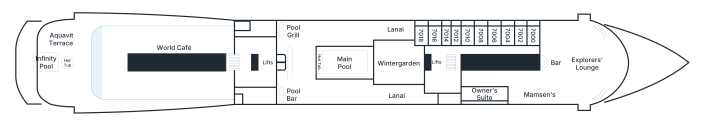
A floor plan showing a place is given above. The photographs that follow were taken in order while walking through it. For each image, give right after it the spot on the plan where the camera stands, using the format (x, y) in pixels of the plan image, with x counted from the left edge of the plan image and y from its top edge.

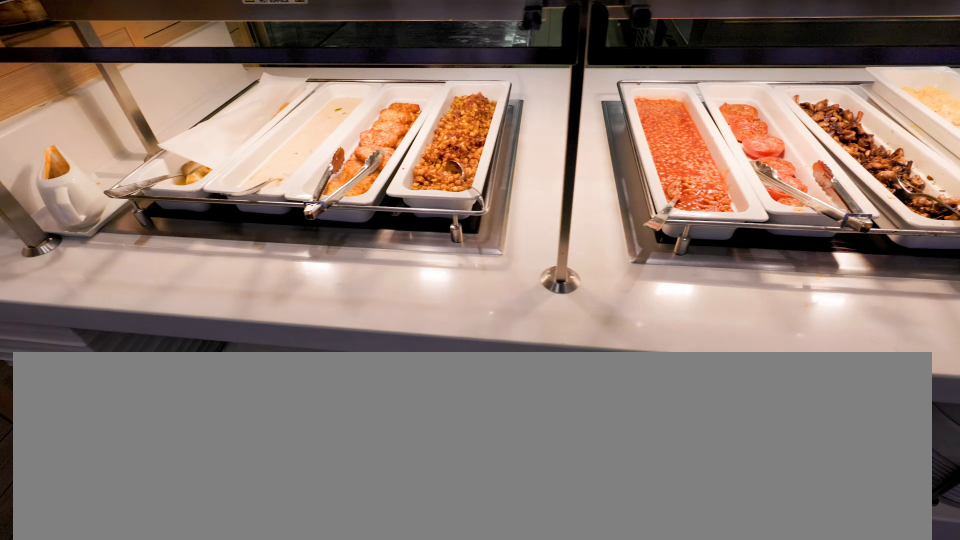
(152, 77)
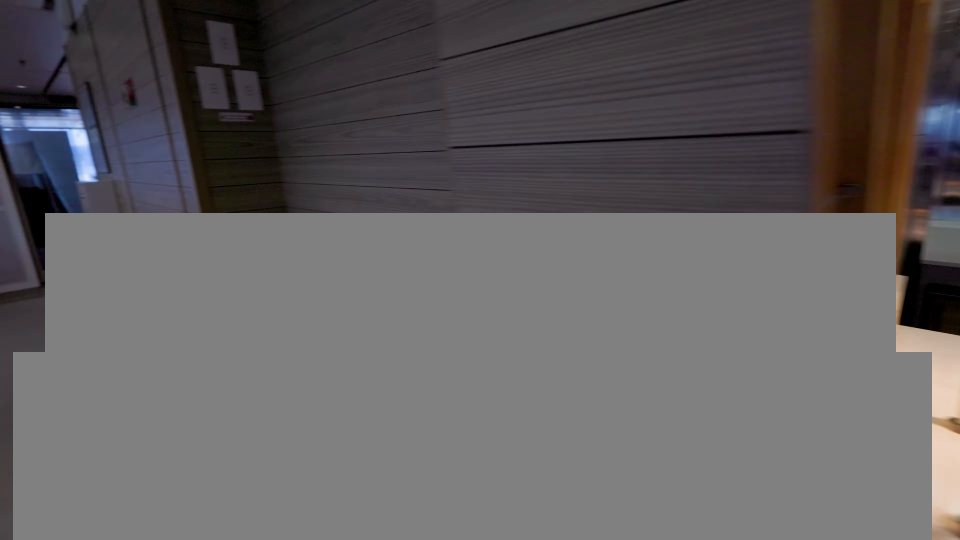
(132, 76)
